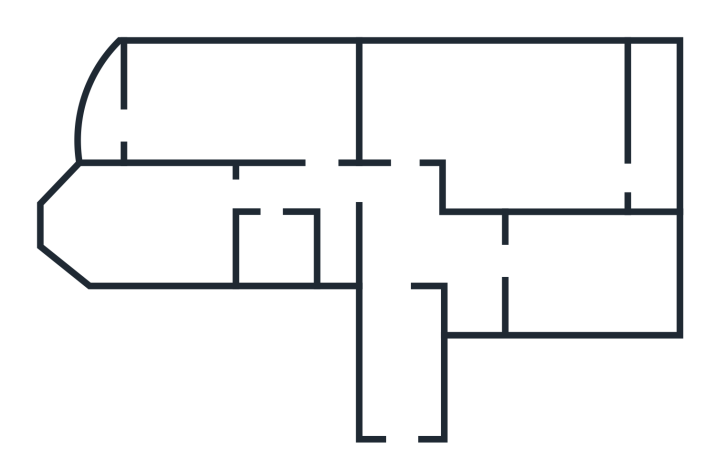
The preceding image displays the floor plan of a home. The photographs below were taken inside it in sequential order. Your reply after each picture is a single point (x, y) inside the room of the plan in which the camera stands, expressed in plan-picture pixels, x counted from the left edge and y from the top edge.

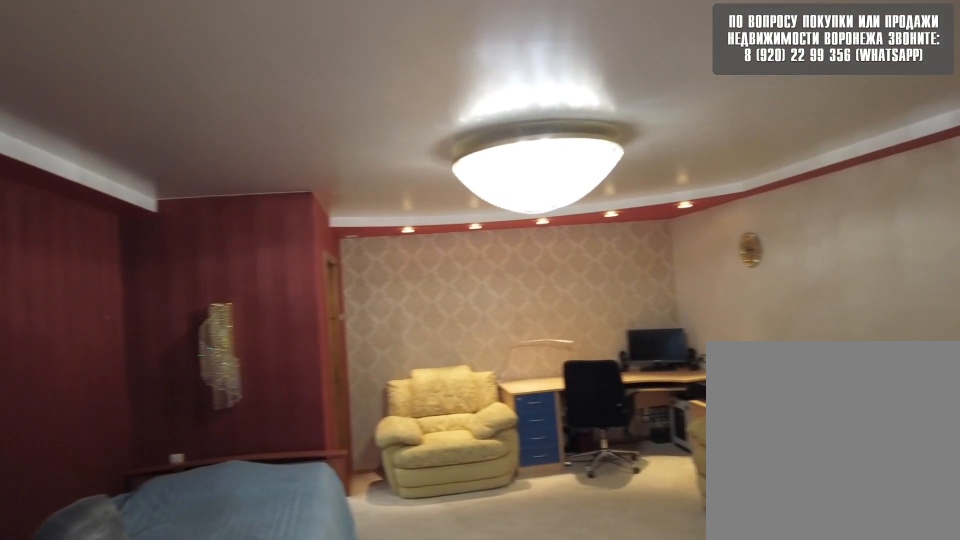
(458, 114)
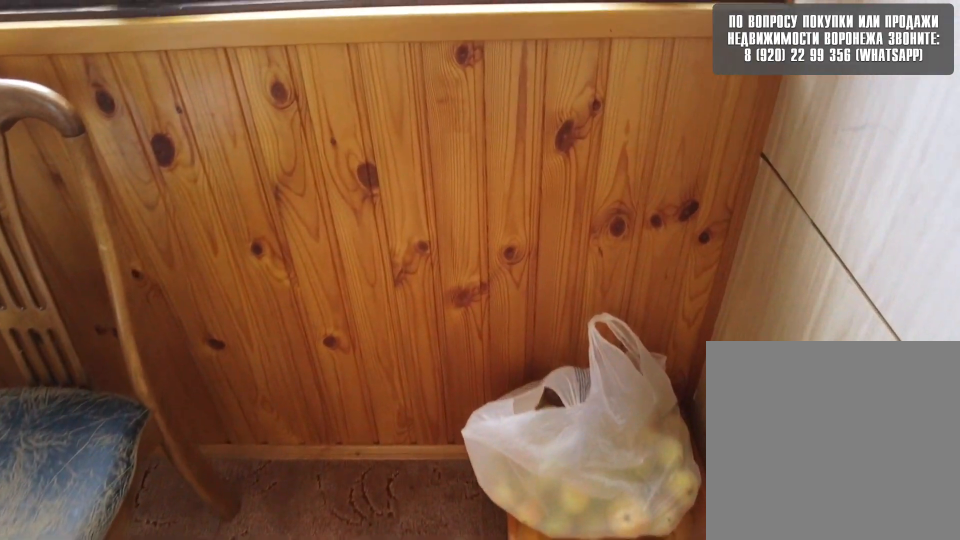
(668, 171)
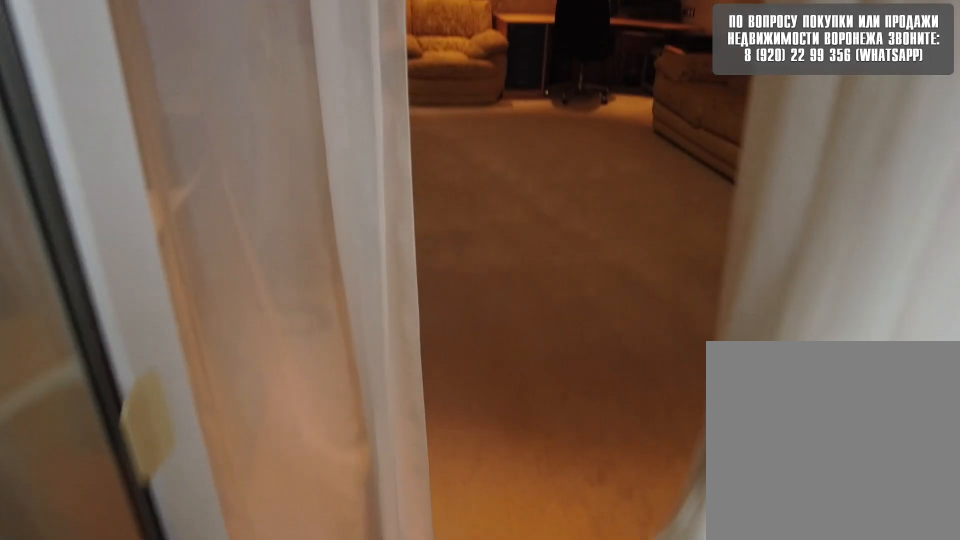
(650, 168)
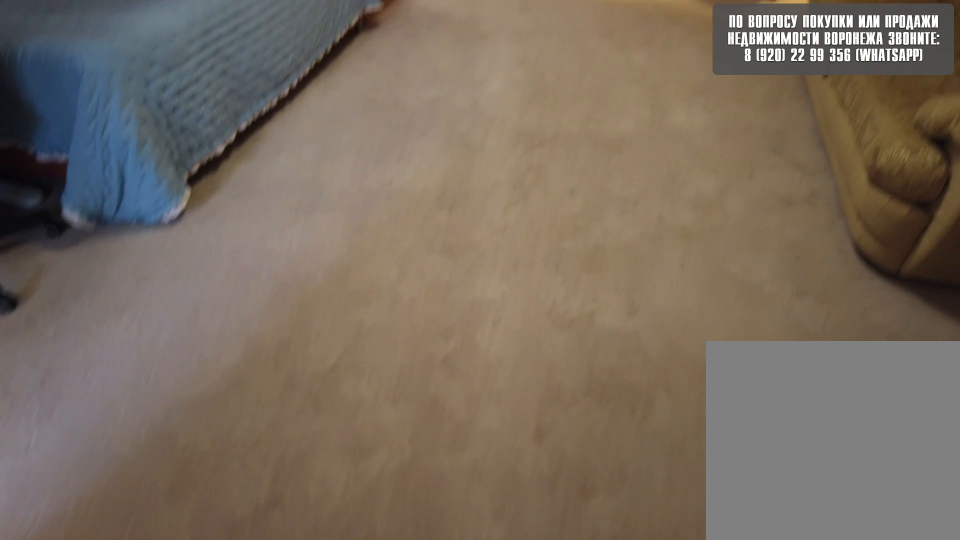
(555, 167)
